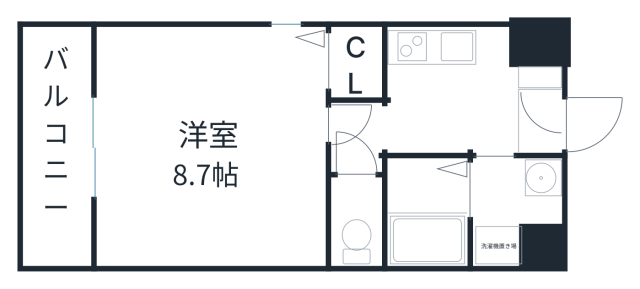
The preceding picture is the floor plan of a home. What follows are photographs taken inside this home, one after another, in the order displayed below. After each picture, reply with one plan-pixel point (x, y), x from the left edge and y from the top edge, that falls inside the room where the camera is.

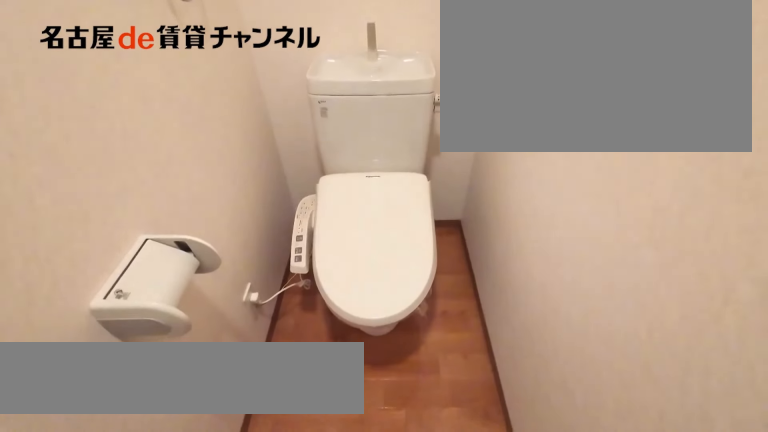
(357, 221)
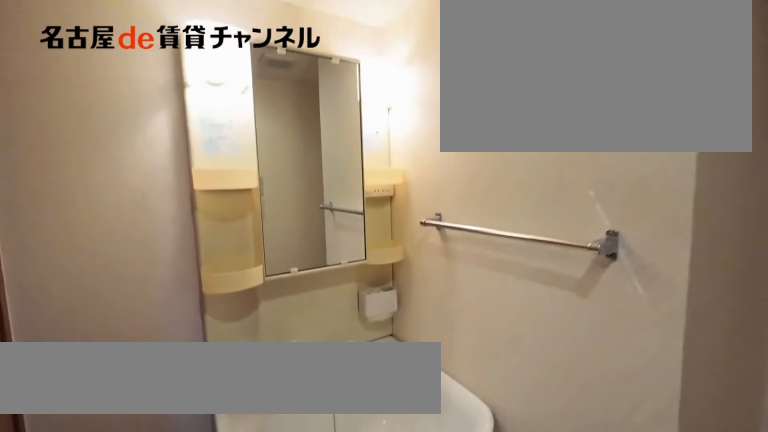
(517, 211)
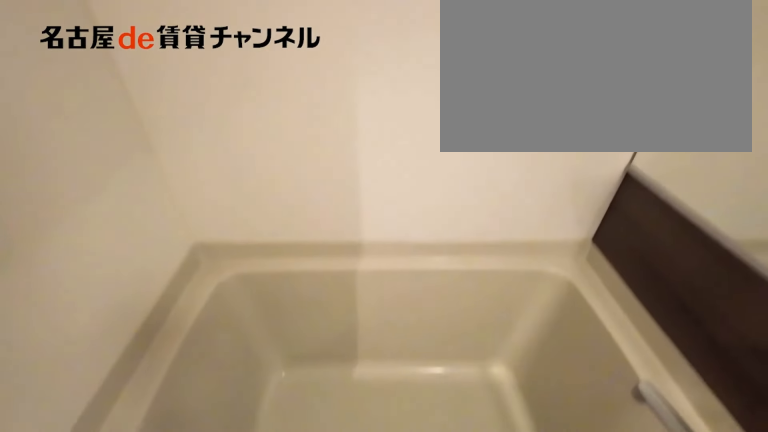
(424, 210)
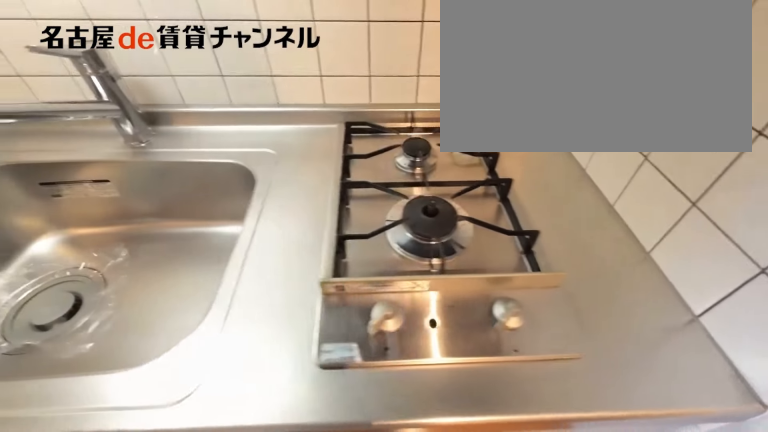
(446, 46)
